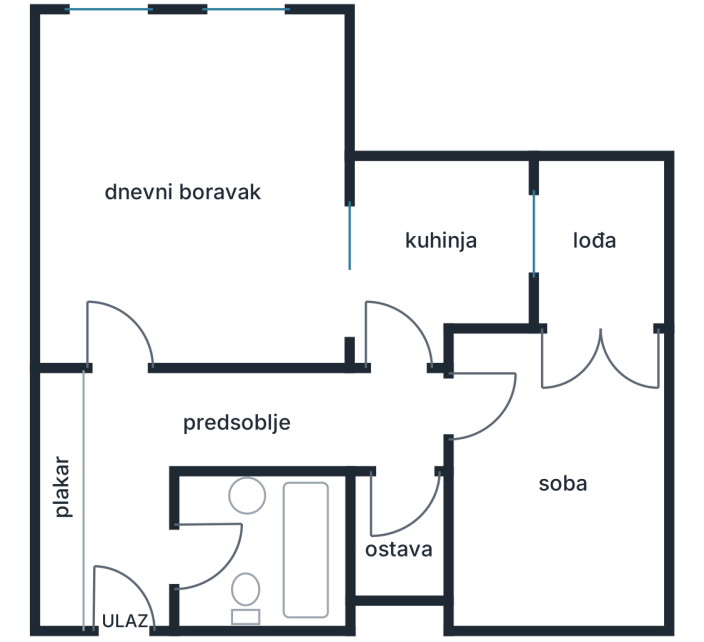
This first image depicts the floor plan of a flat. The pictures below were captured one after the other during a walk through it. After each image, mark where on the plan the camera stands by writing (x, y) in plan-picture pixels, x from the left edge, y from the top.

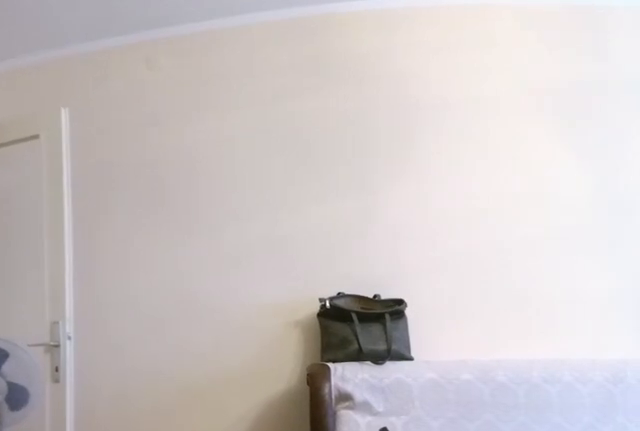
(339, 271)
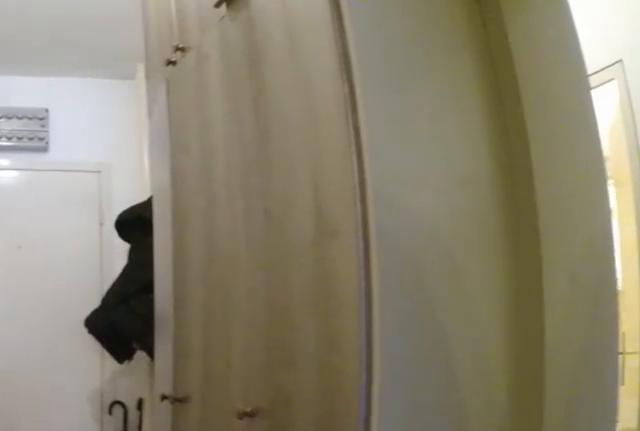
(123, 361)
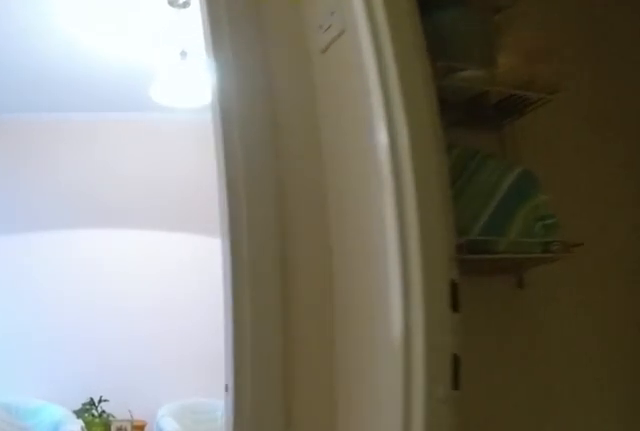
(328, 421)
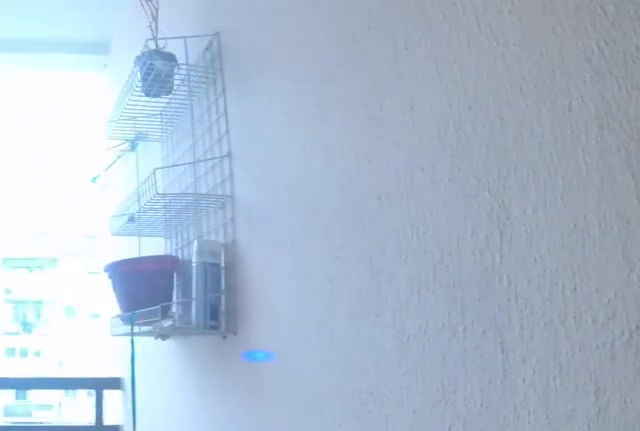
(630, 356)
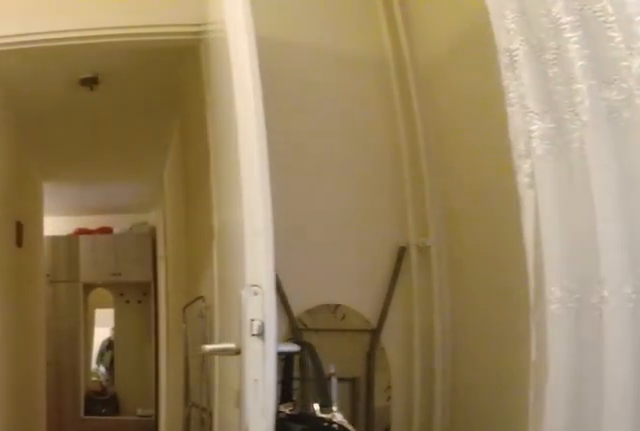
(618, 403)
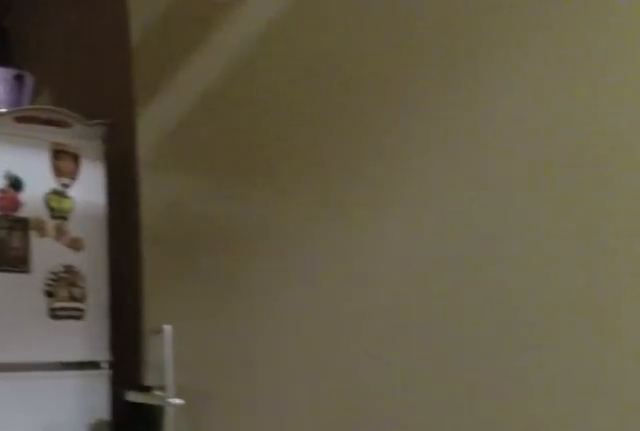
(401, 441)
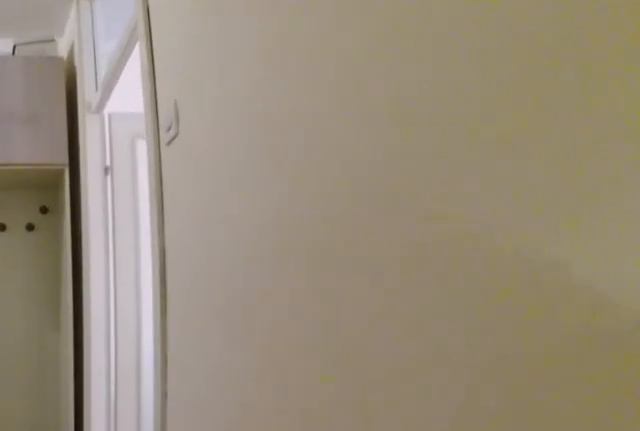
(272, 427)
